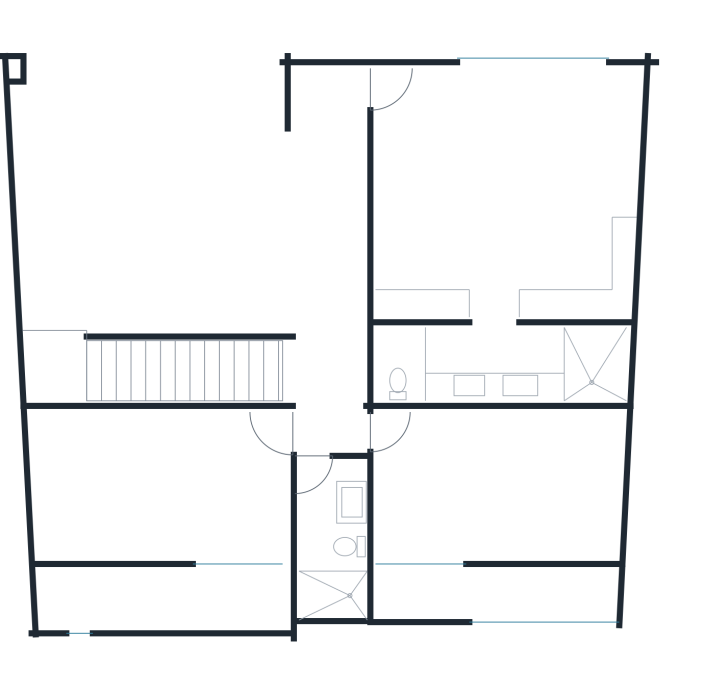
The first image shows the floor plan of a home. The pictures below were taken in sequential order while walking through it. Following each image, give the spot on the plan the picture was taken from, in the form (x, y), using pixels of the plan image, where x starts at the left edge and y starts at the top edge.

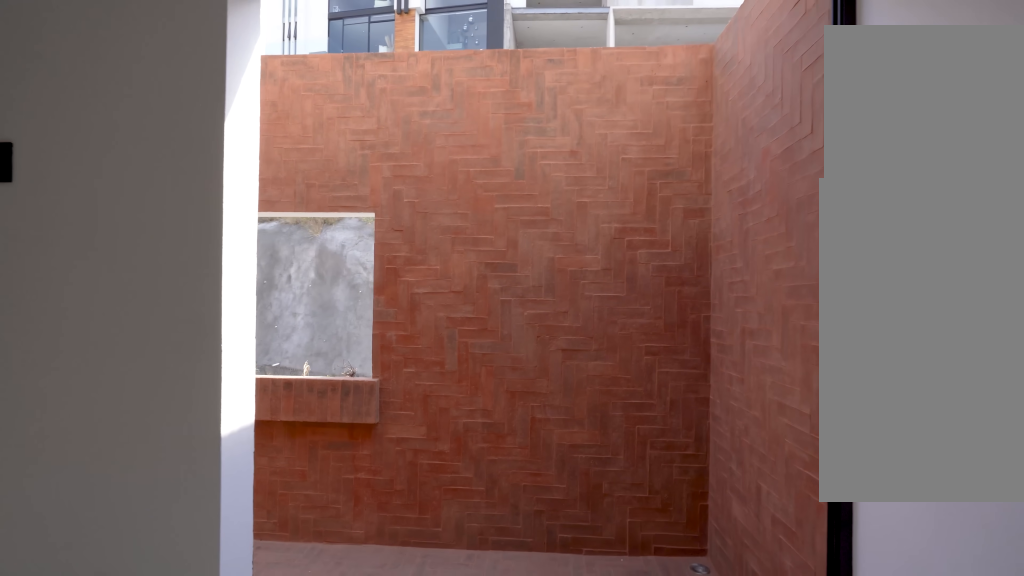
(418, 553)
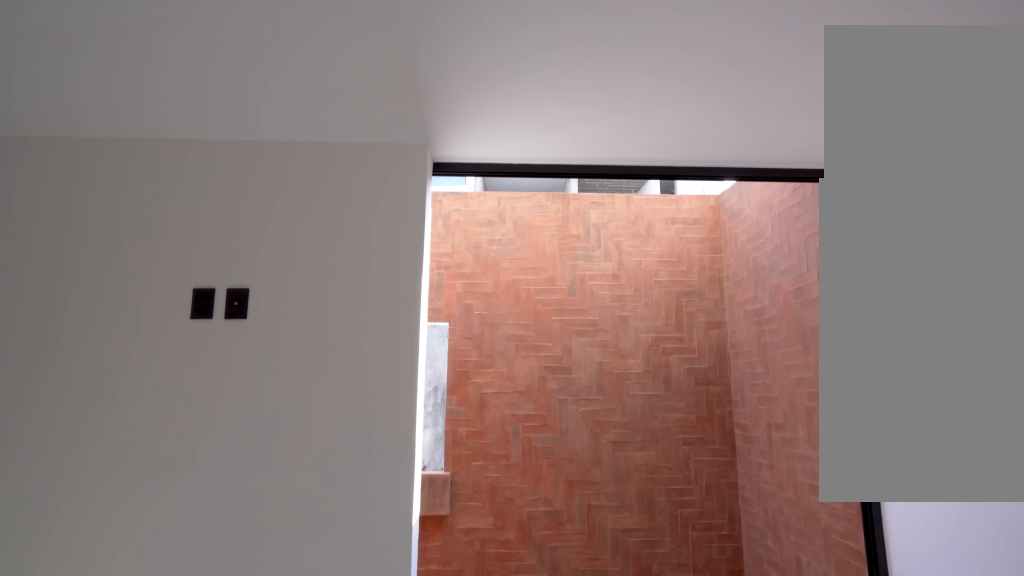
(404, 513)
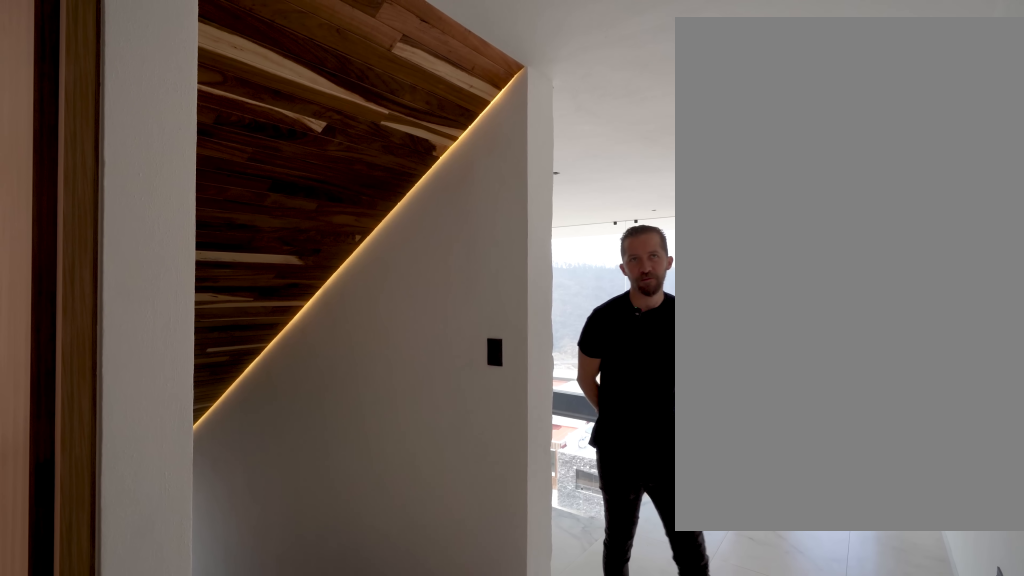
(345, 401)
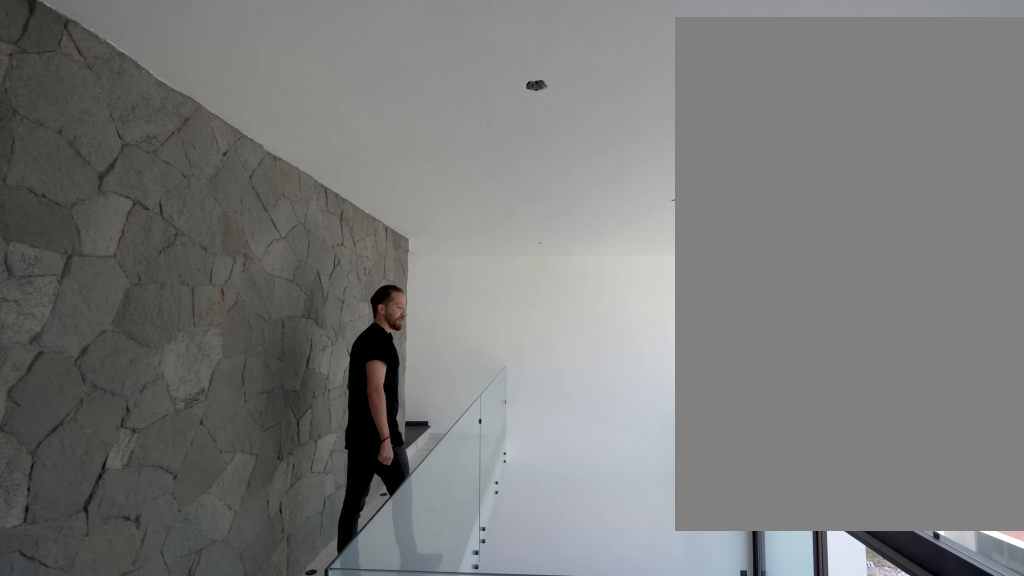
(323, 282)
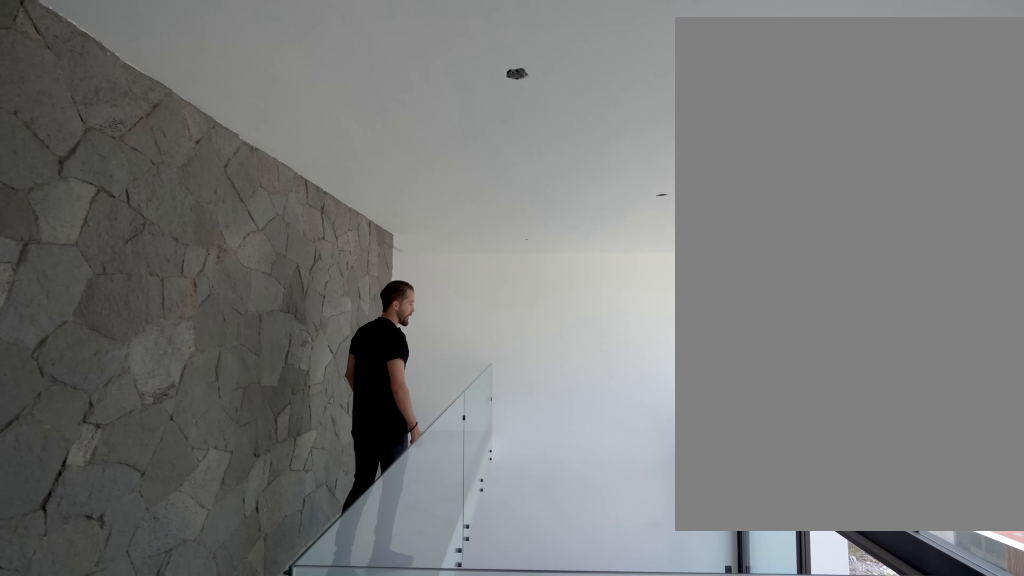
(320, 276)
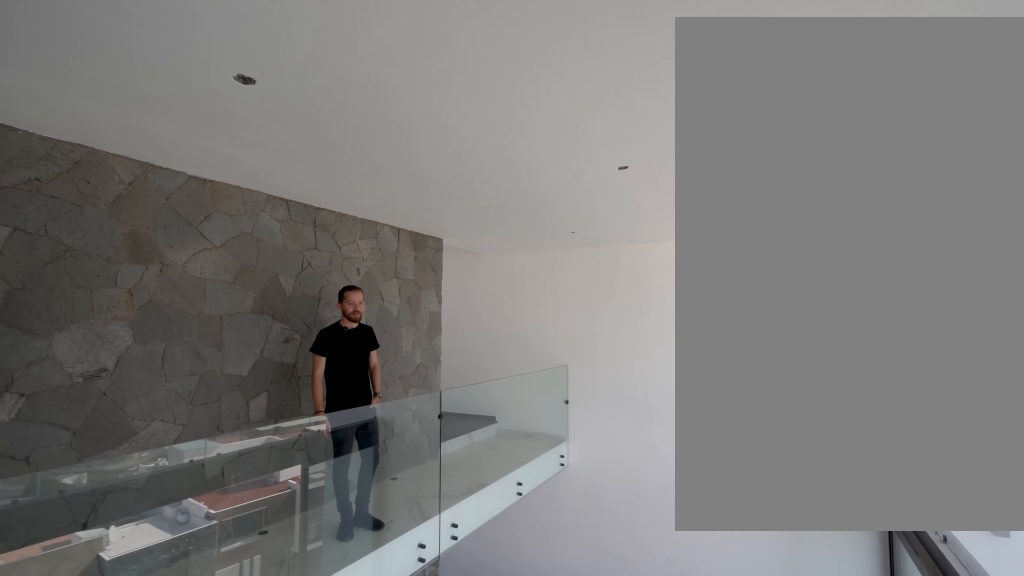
(311, 248)
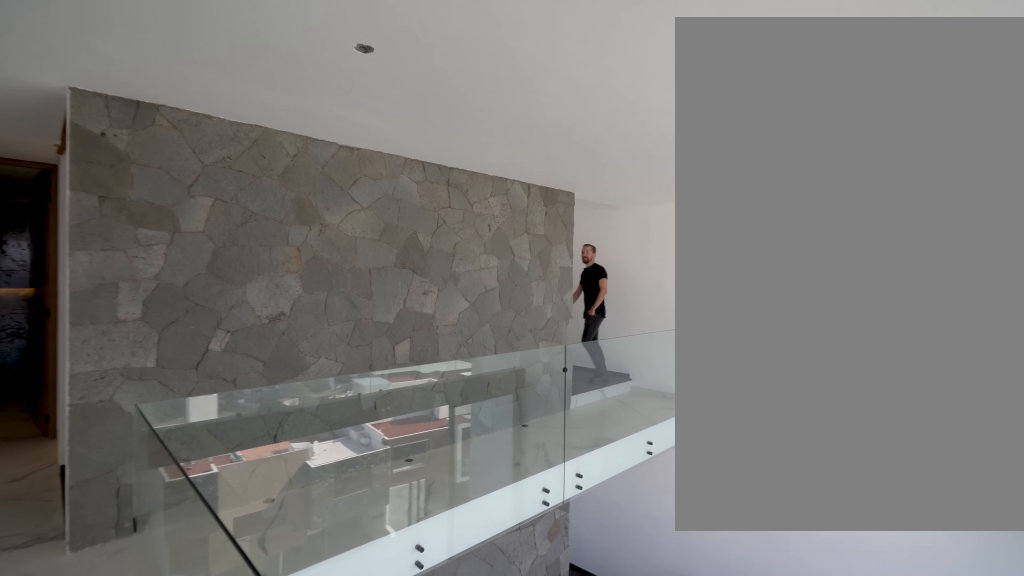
(317, 196)
